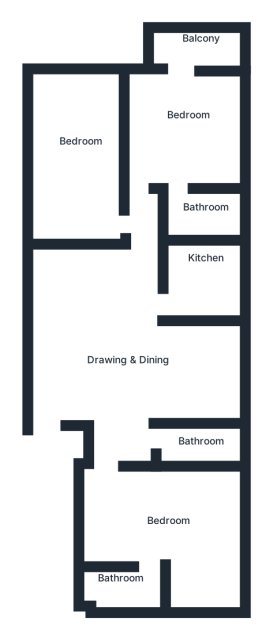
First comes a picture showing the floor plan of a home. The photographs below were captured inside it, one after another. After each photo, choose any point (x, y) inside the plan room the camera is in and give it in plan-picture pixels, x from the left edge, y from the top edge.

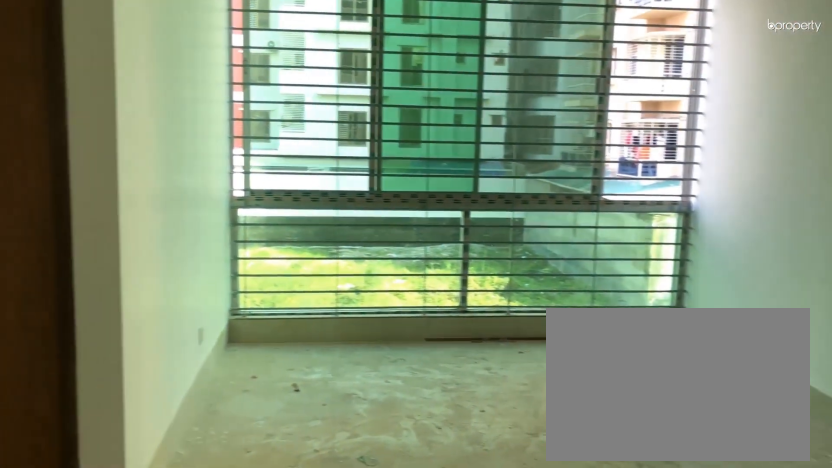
(112, 361)
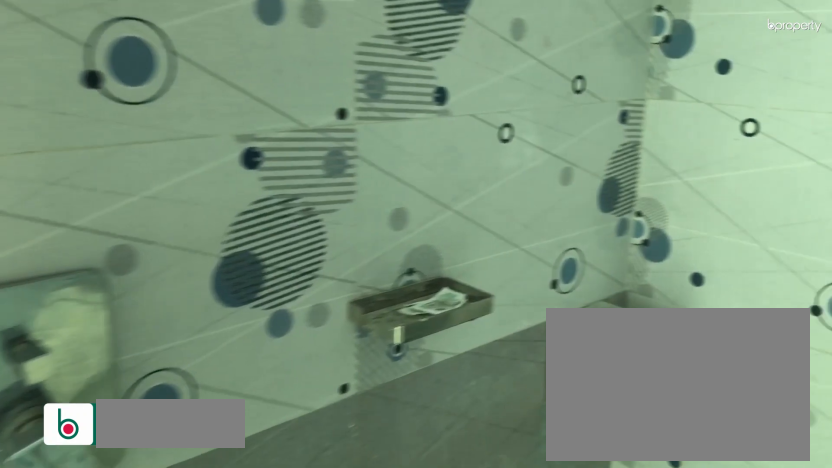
(139, 580)
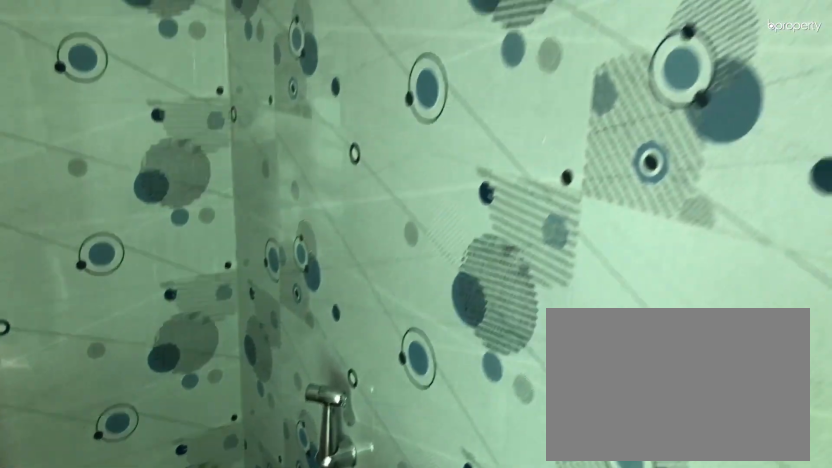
(139, 580)
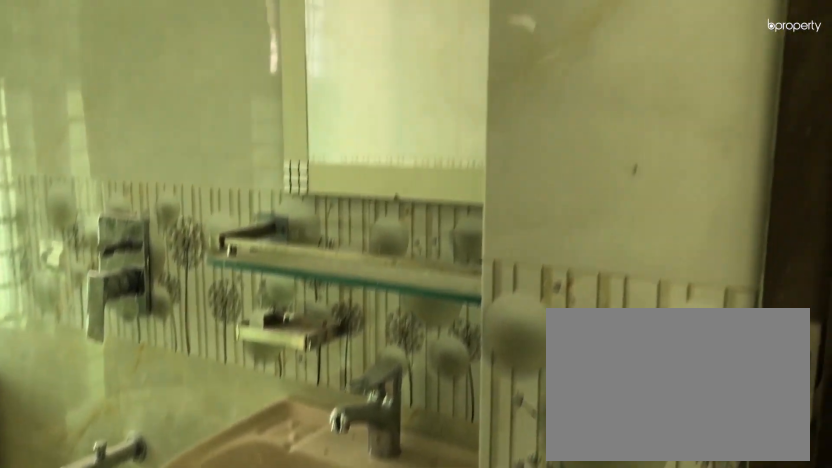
(193, 443)
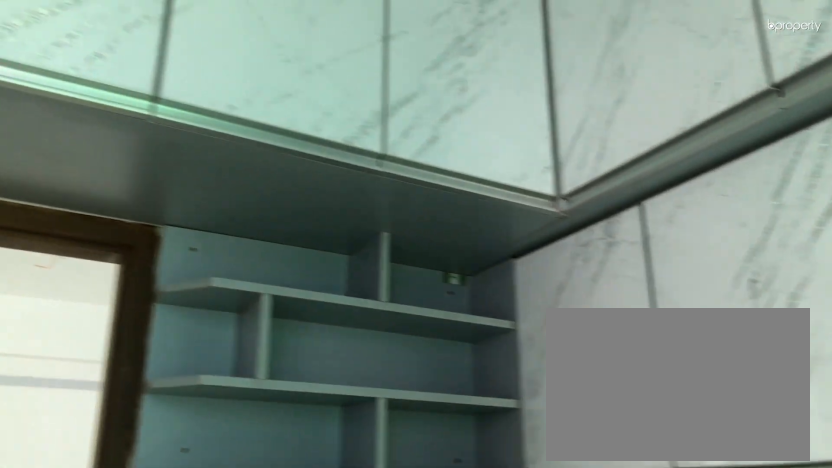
(196, 280)
